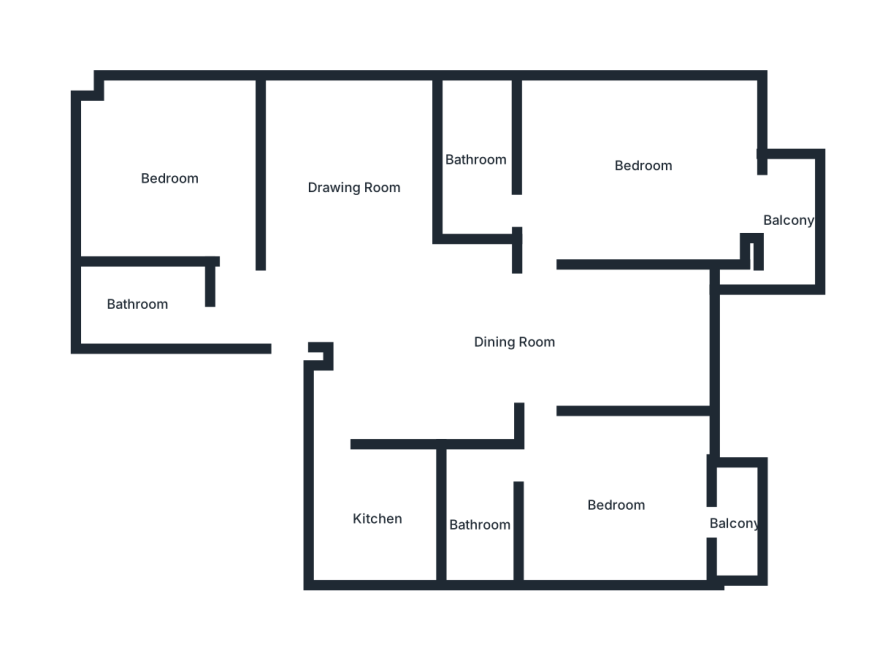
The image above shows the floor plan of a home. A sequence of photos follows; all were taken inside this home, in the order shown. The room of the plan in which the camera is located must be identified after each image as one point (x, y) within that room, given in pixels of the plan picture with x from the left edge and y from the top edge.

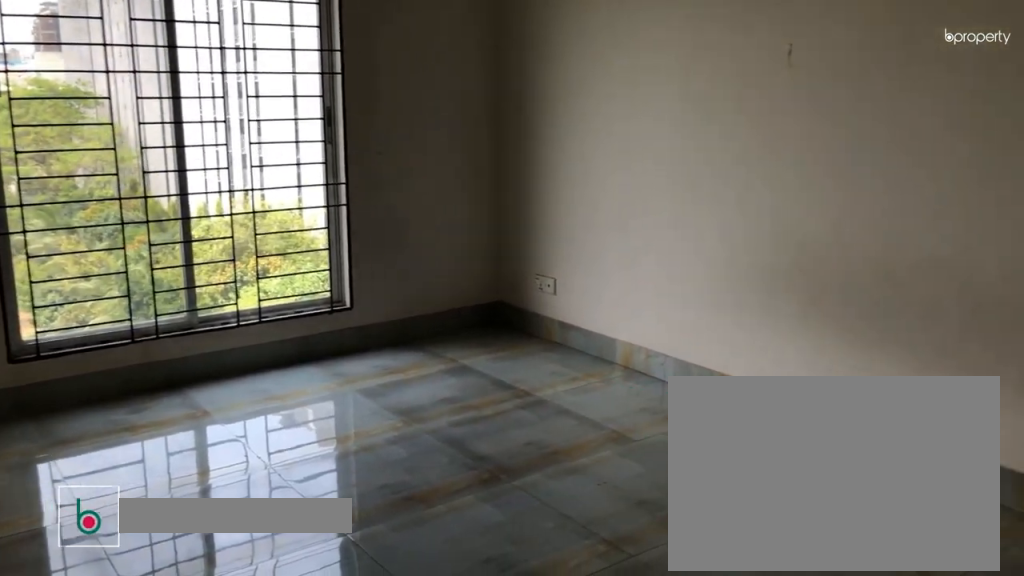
(354, 189)
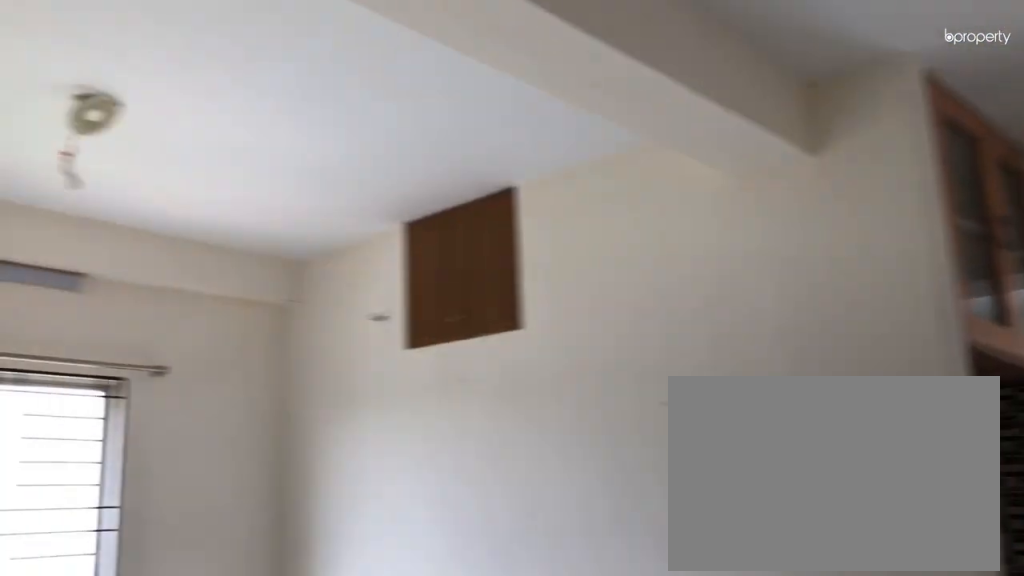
(354, 189)
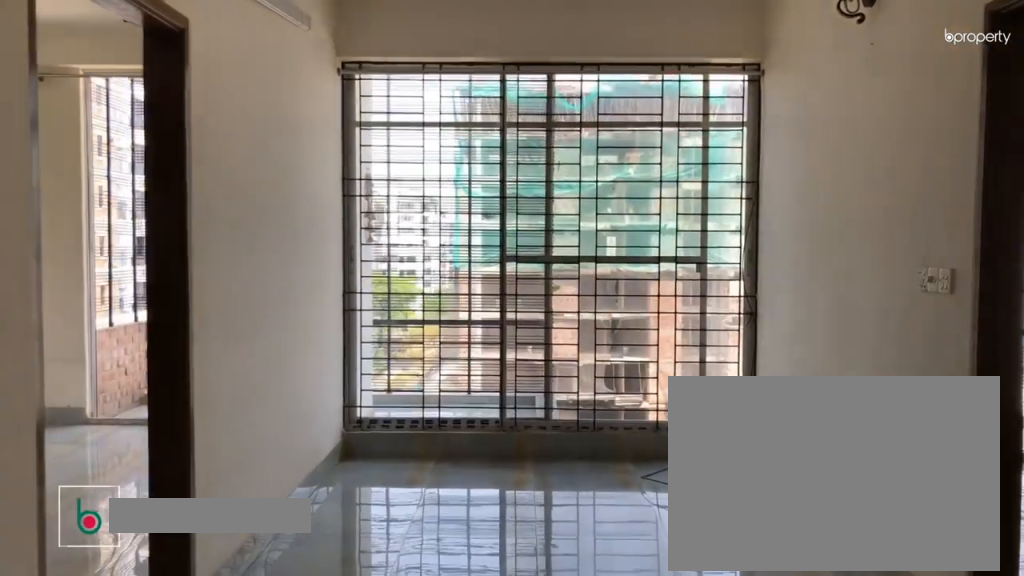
(516, 342)
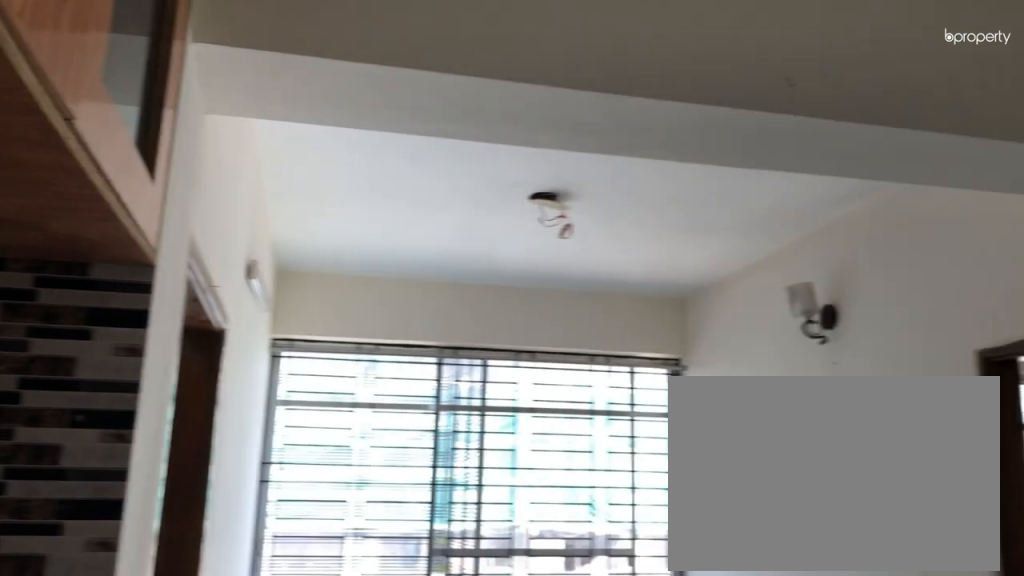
(516, 342)
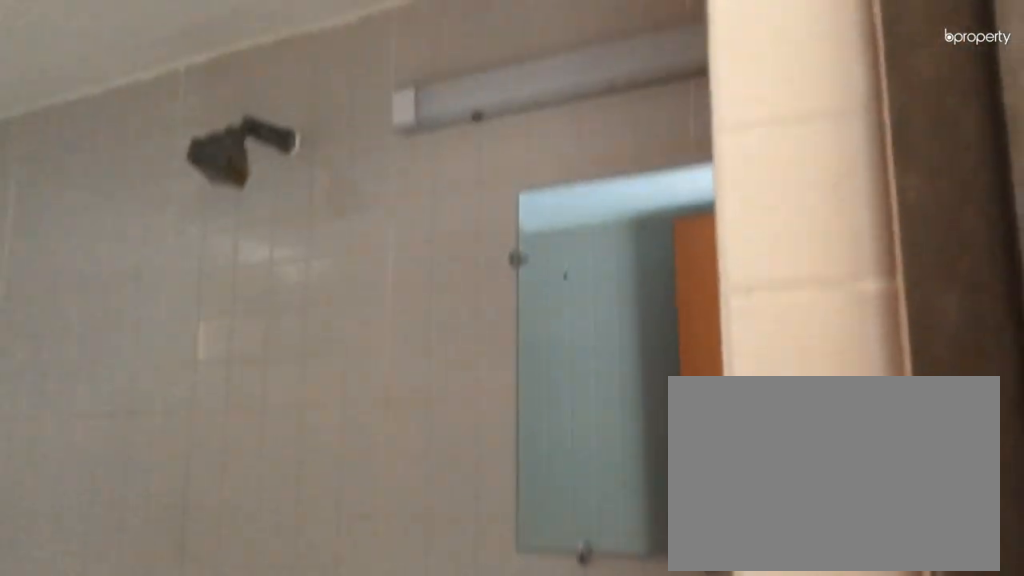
(138, 303)
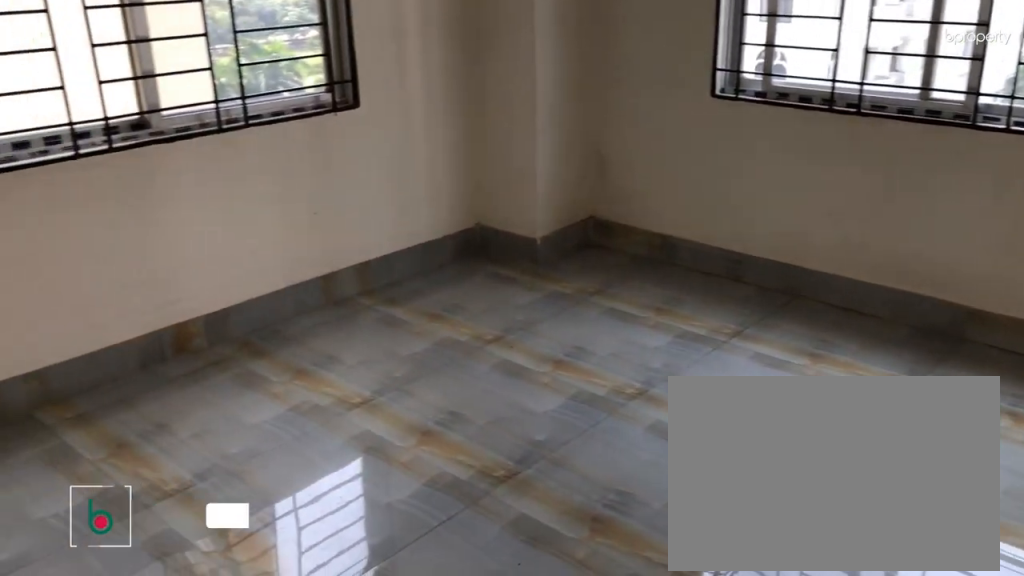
(173, 178)
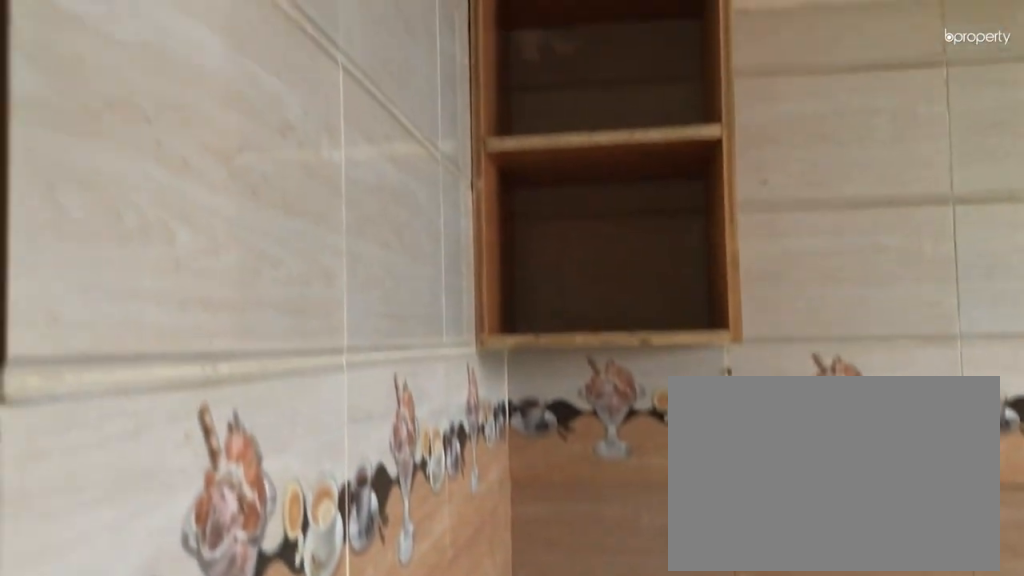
(378, 520)
